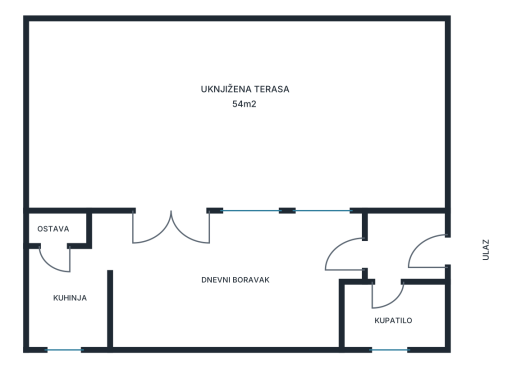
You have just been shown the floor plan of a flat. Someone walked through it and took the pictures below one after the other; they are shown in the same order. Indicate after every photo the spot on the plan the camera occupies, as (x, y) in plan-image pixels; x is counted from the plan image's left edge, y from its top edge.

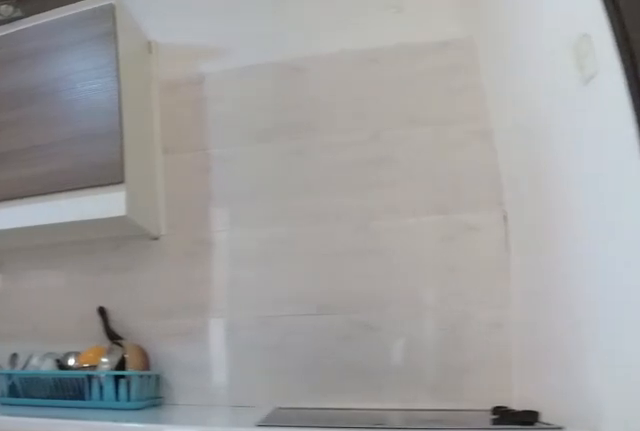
(87, 244)
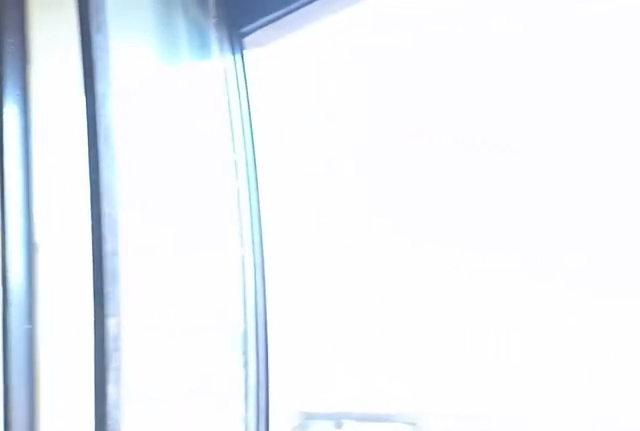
(170, 250)
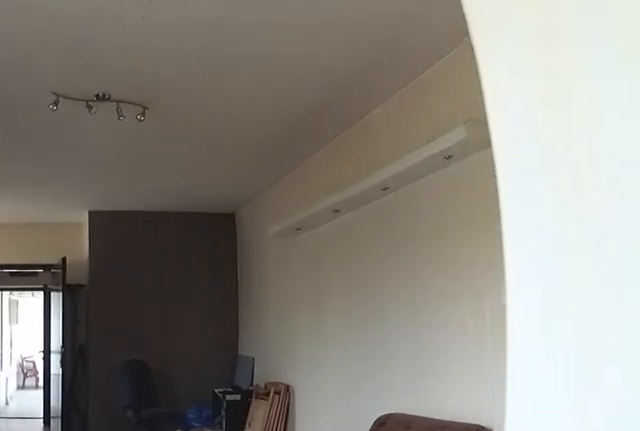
(95, 251)
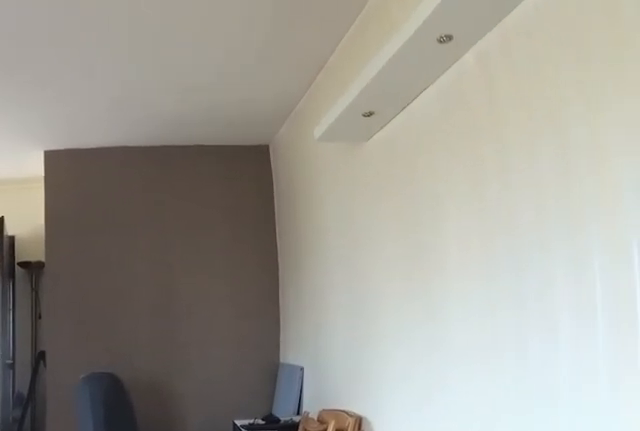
(159, 271)
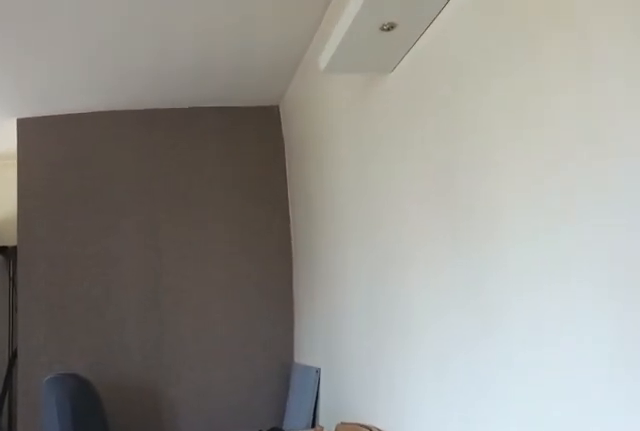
(184, 281)
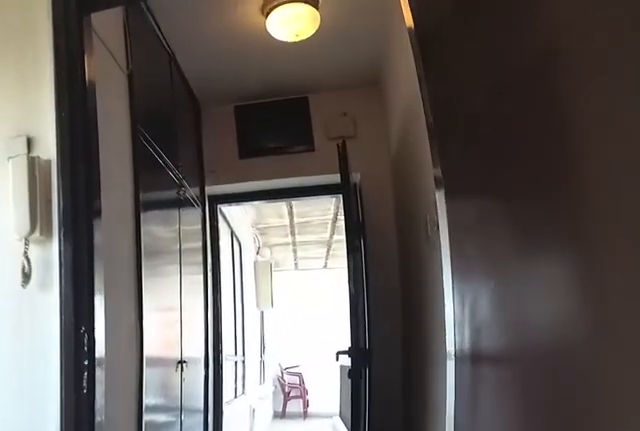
(286, 264)
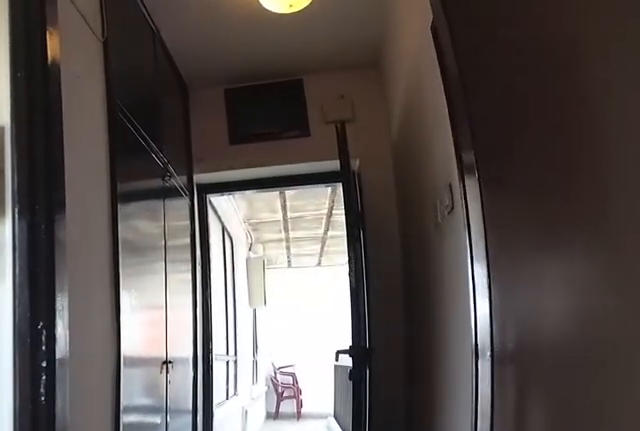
(293, 263)
